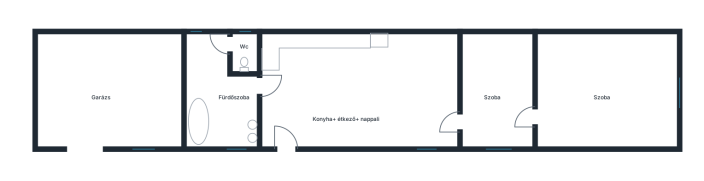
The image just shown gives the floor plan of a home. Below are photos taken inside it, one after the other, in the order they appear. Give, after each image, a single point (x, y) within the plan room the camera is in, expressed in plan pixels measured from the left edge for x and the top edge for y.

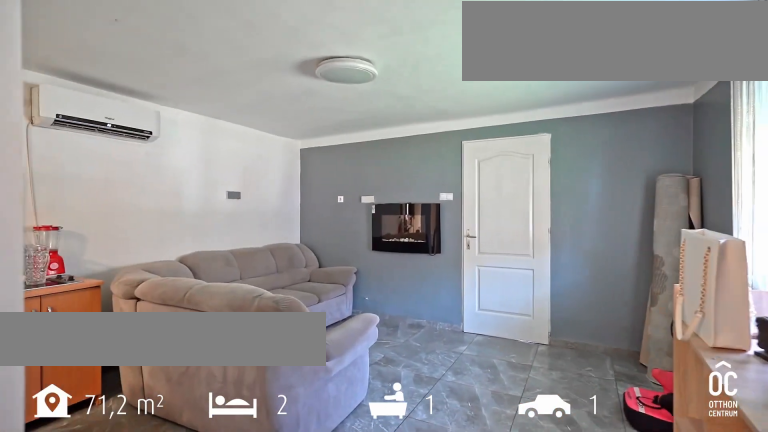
(358, 93)
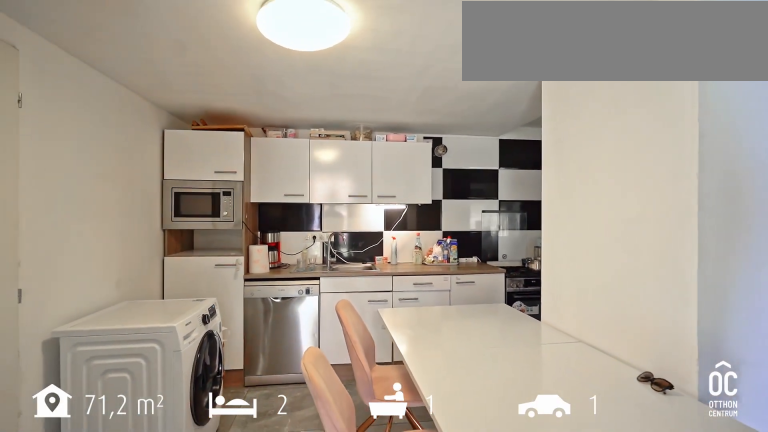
(358, 93)
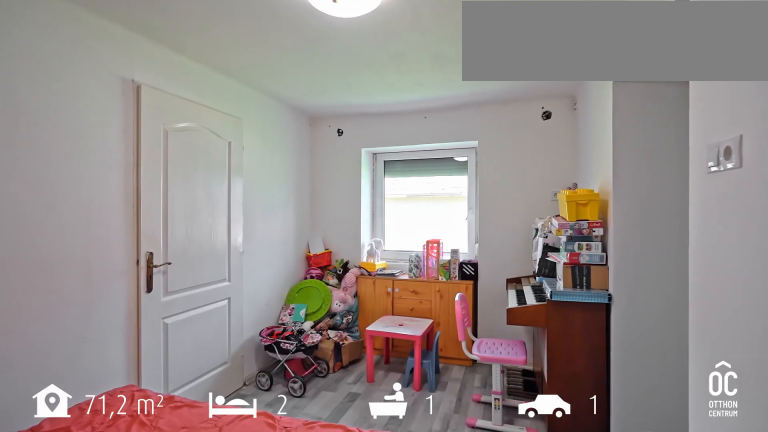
(495, 91)
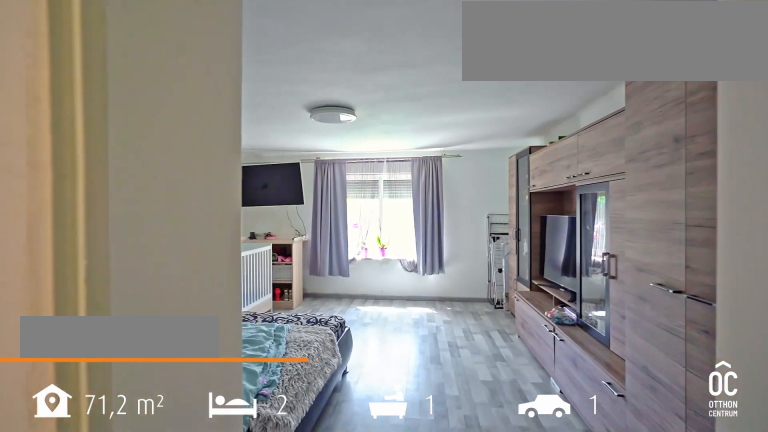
(604, 88)
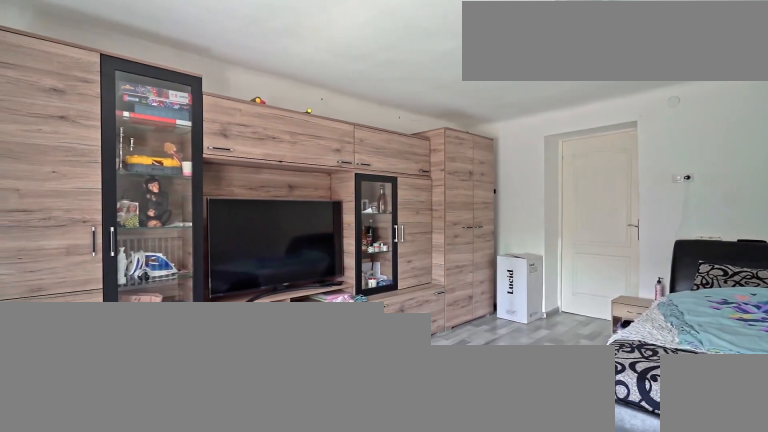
(604, 88)
